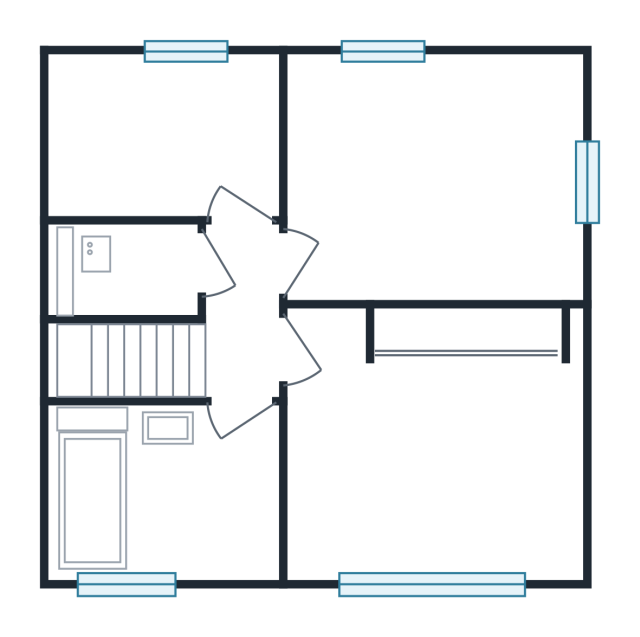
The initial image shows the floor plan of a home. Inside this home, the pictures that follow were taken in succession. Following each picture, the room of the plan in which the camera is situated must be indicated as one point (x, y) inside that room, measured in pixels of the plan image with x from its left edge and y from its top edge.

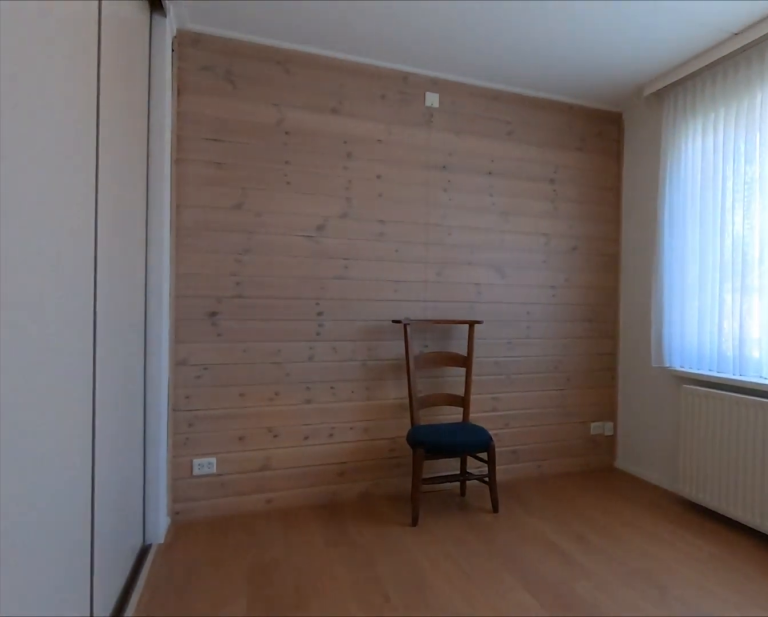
(423, 455)
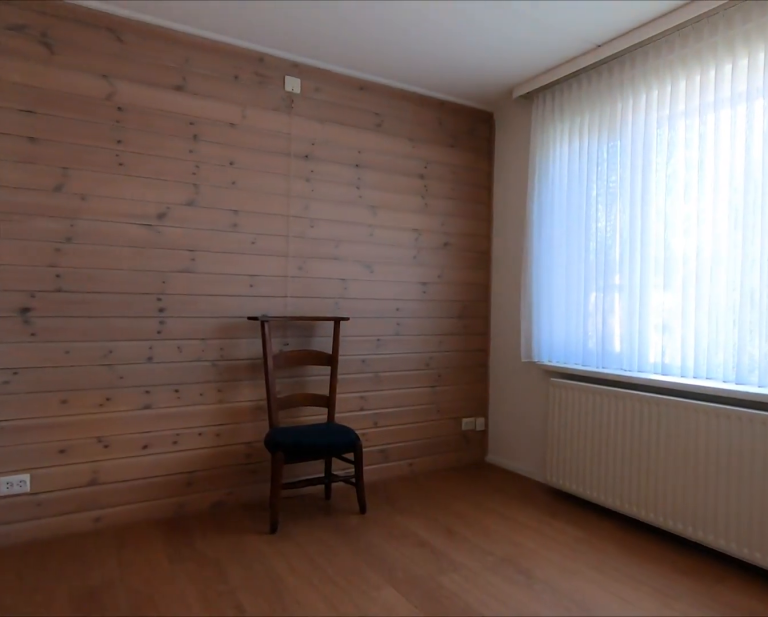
(423, 455)
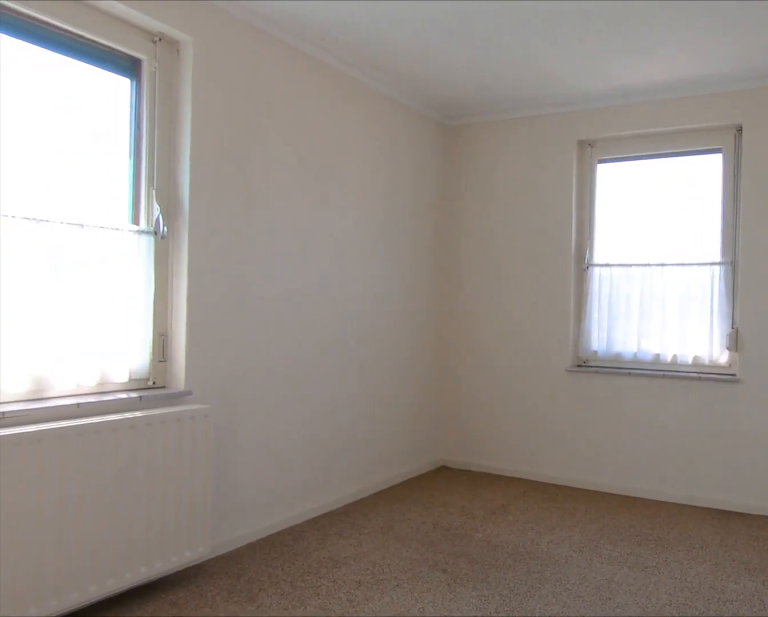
(430, 182)
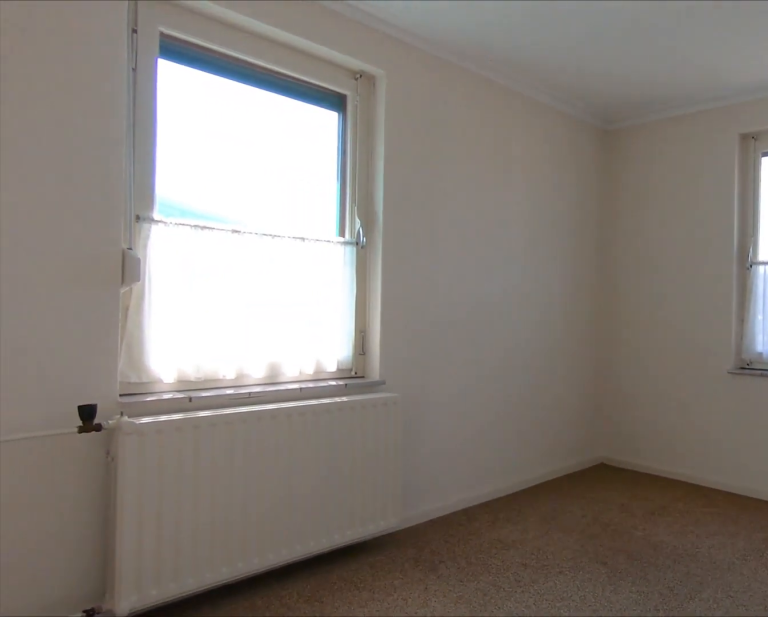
(430, 182)
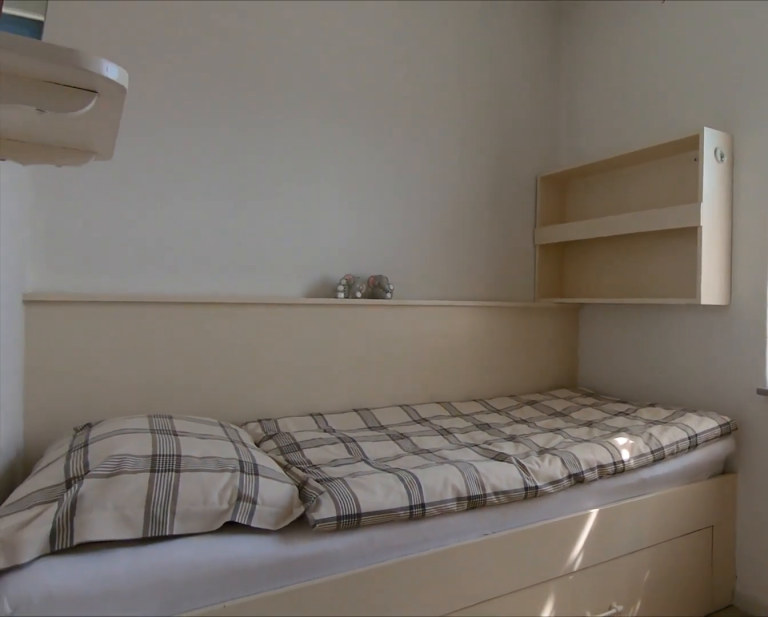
(172, 141)
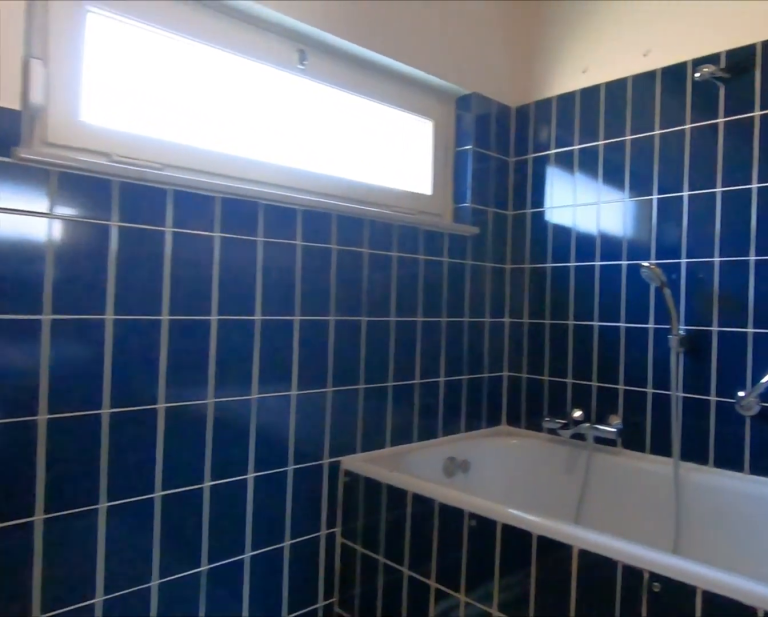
(205, 494)
